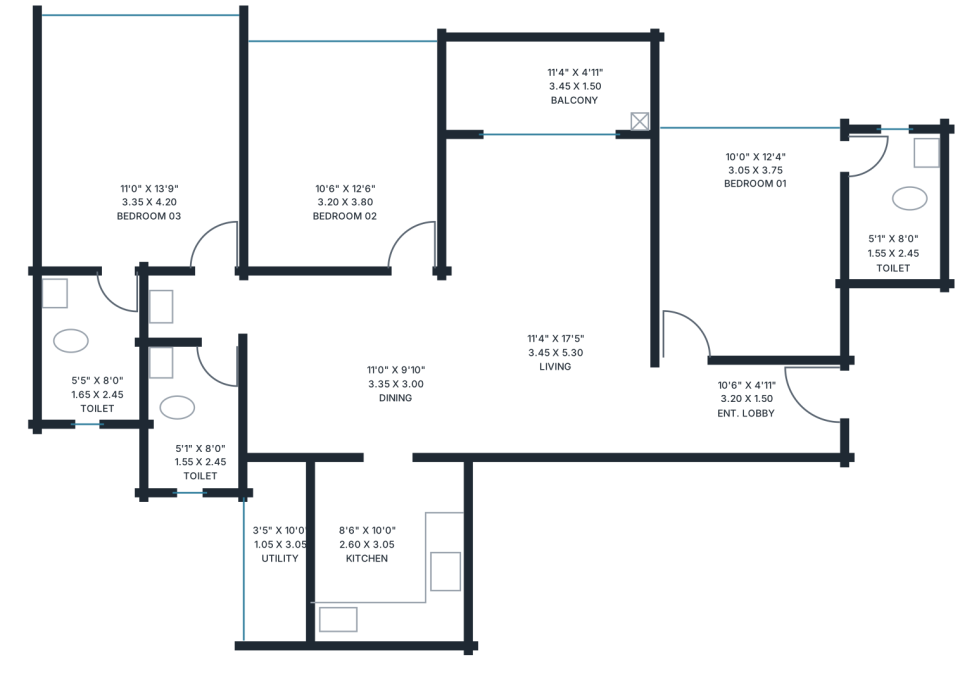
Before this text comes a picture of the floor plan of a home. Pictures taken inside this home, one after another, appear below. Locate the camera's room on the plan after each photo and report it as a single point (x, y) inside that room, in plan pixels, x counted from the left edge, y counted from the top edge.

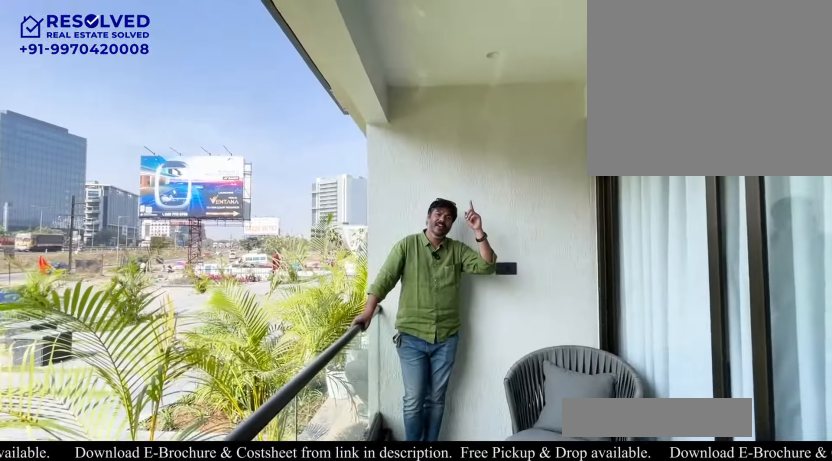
(546, 84)
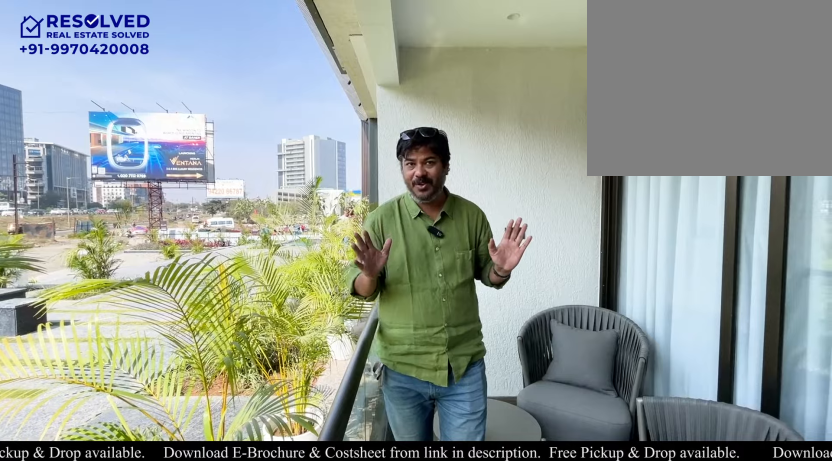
(546, 84)
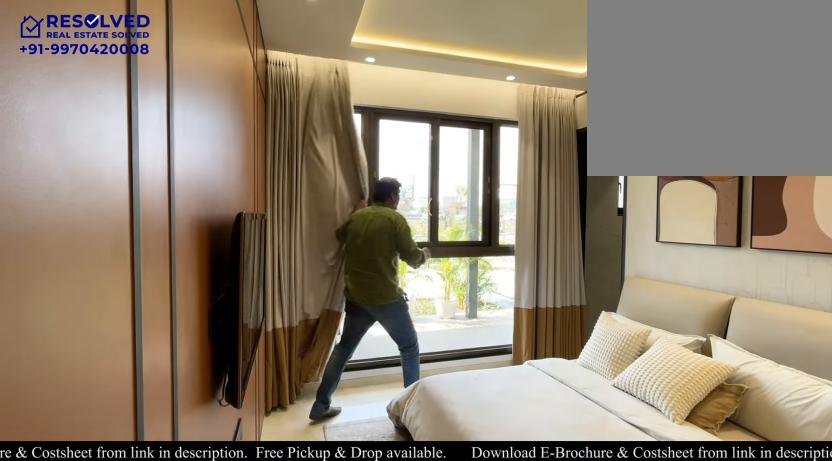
(750, 243)
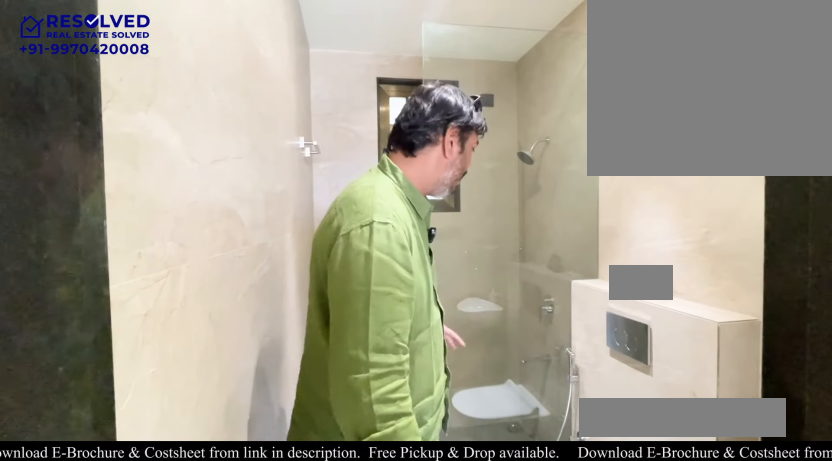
(192, 415)
